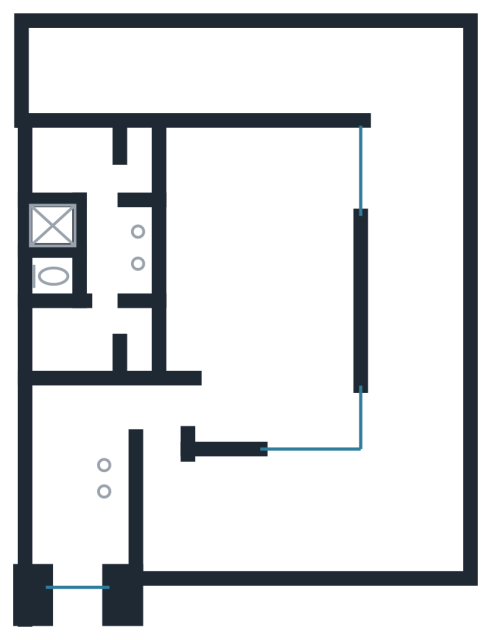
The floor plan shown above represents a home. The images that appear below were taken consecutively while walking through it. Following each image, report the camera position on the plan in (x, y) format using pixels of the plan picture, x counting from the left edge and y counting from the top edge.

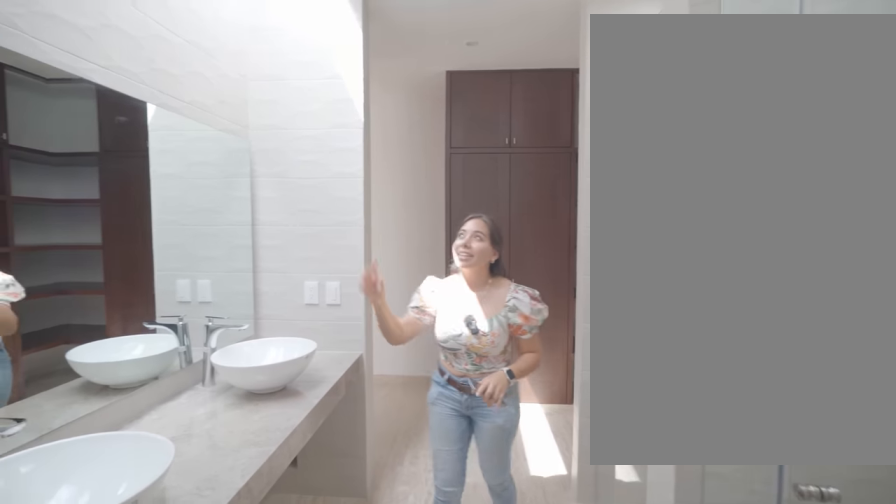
(109, 235)
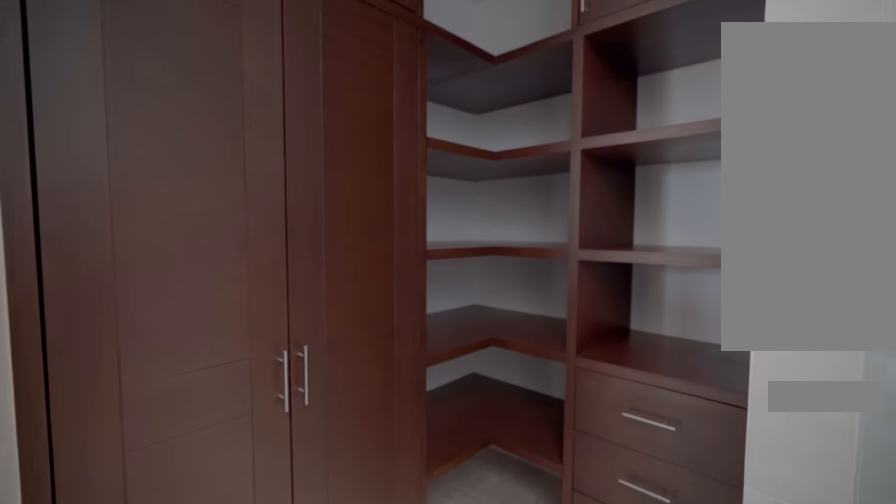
(99, 312)
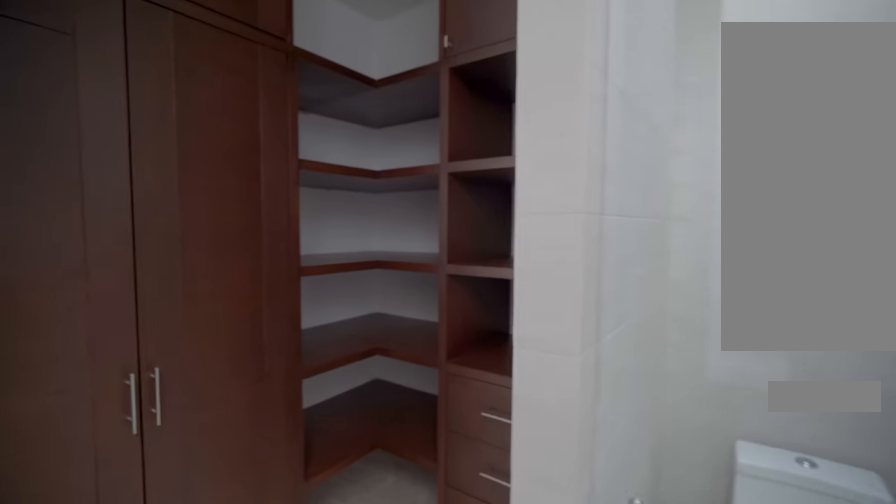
(101, 312)
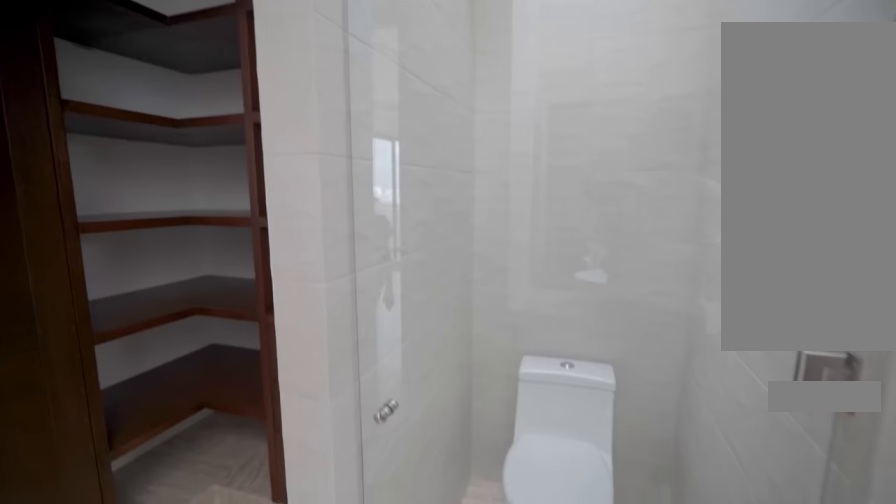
(101, 311)
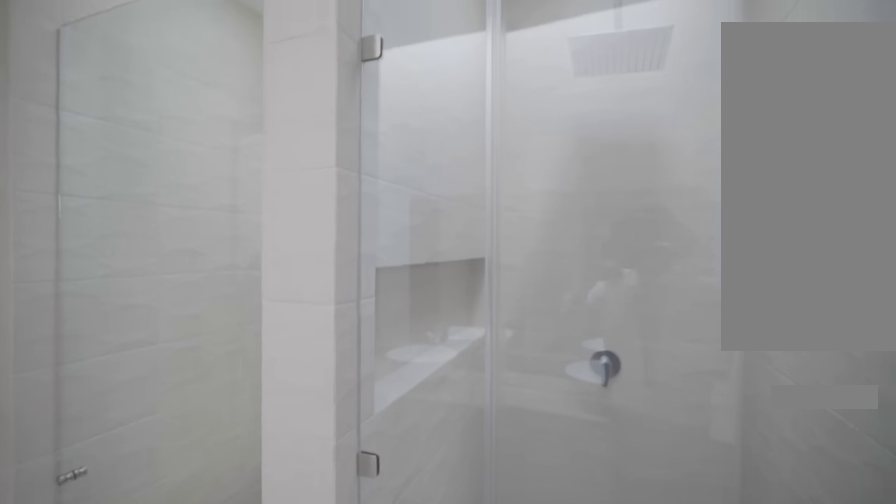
(103, 228)
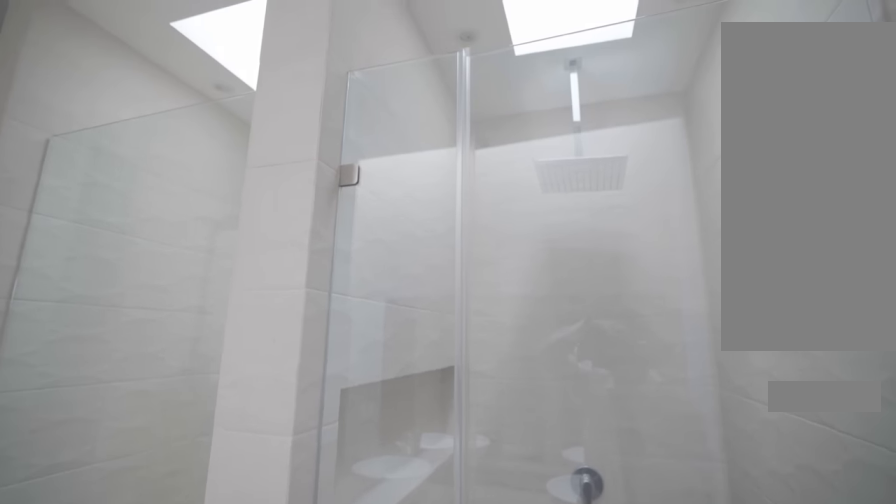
(103, 228)
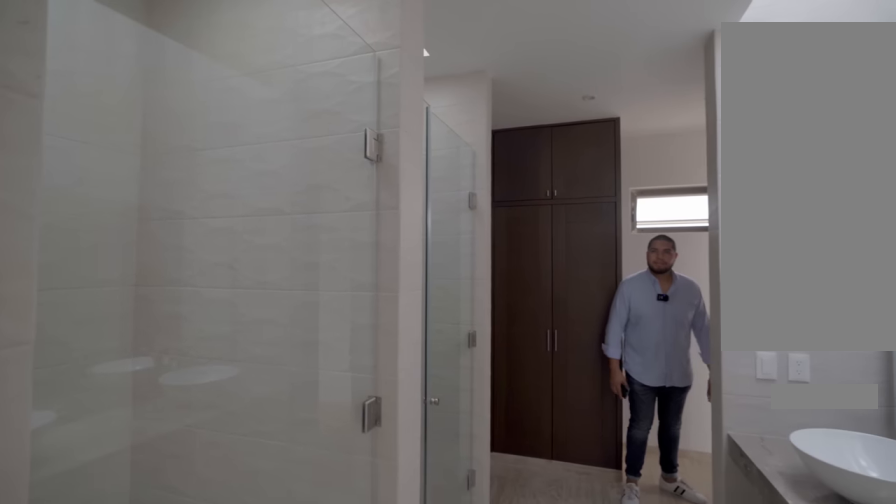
(109, 285)
